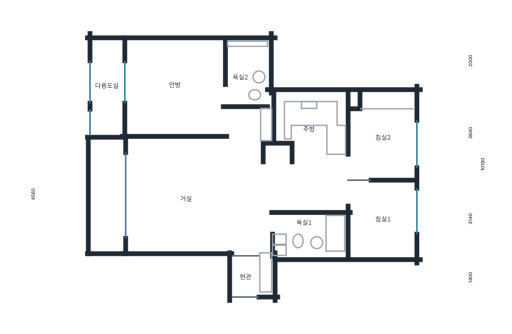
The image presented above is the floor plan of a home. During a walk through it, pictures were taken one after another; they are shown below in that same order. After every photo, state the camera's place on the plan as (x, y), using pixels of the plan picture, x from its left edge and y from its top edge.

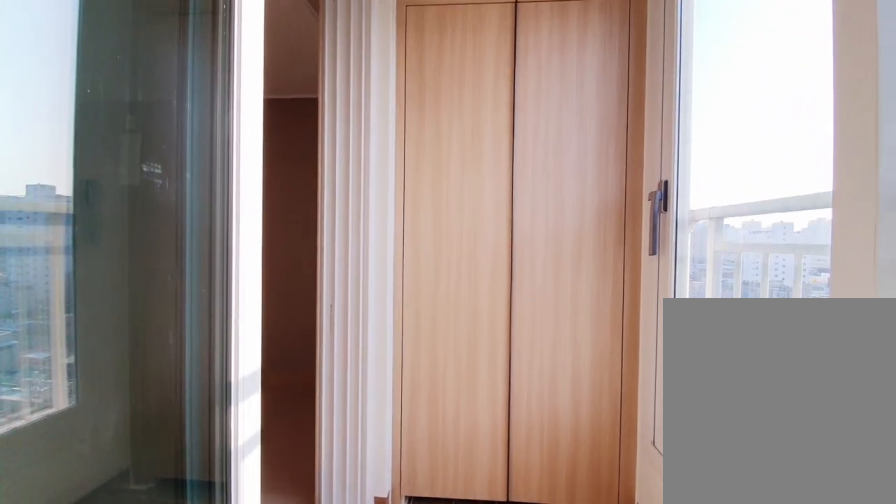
(121, 98)
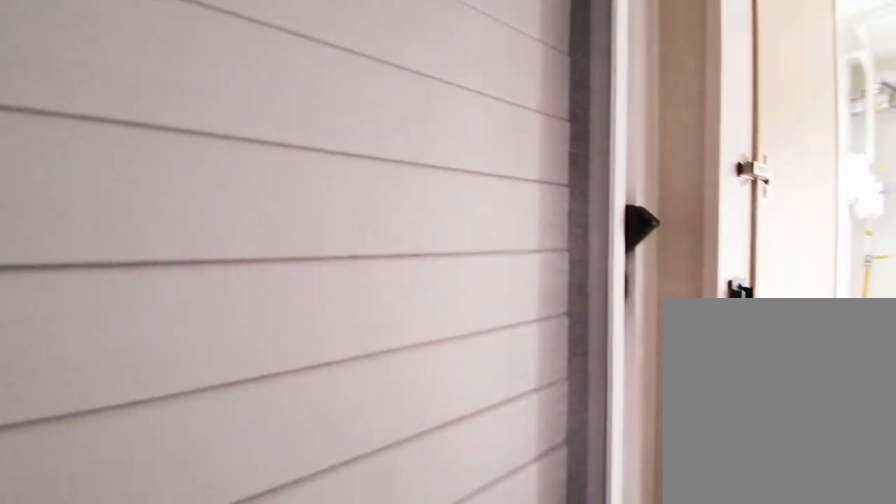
(121, 98)
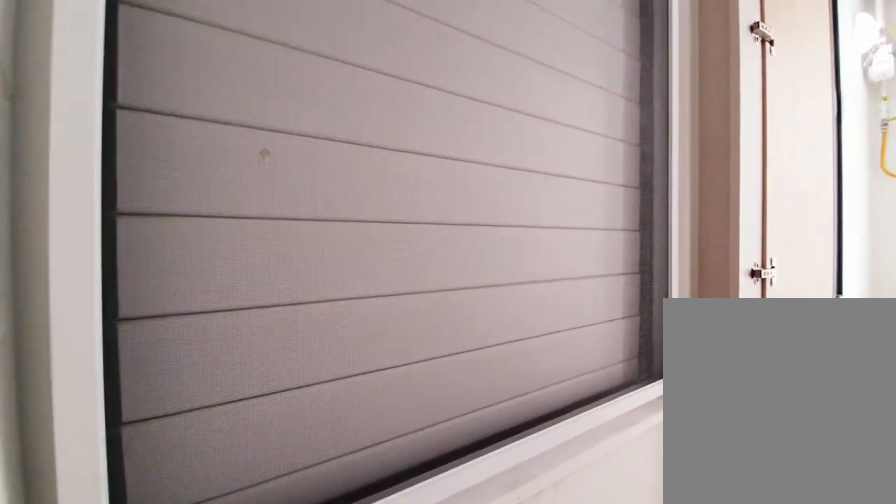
(120, 98)
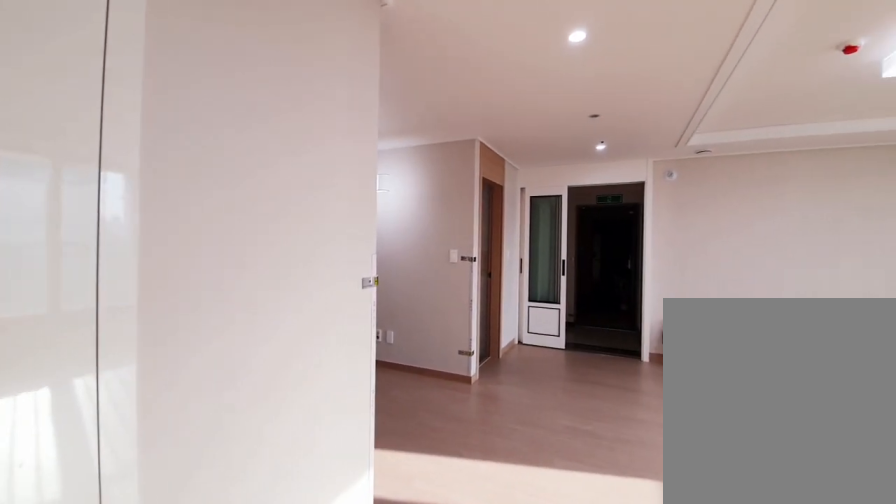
(242, 132)
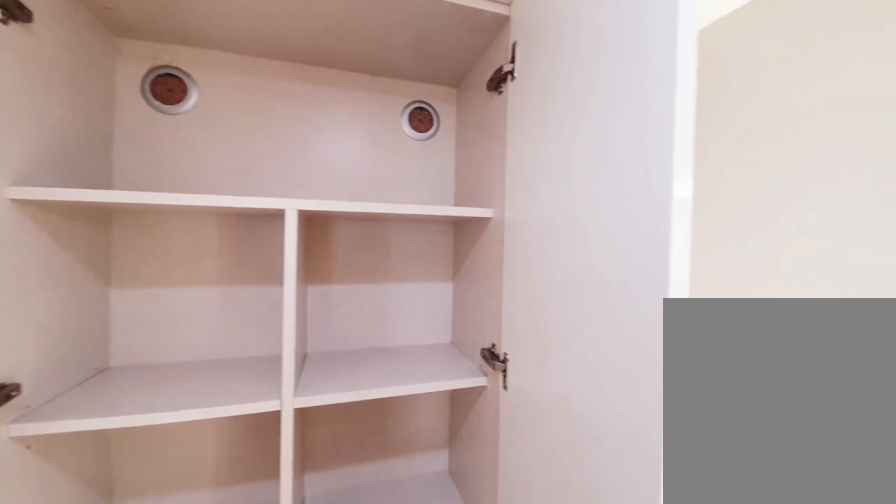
(243, 132)
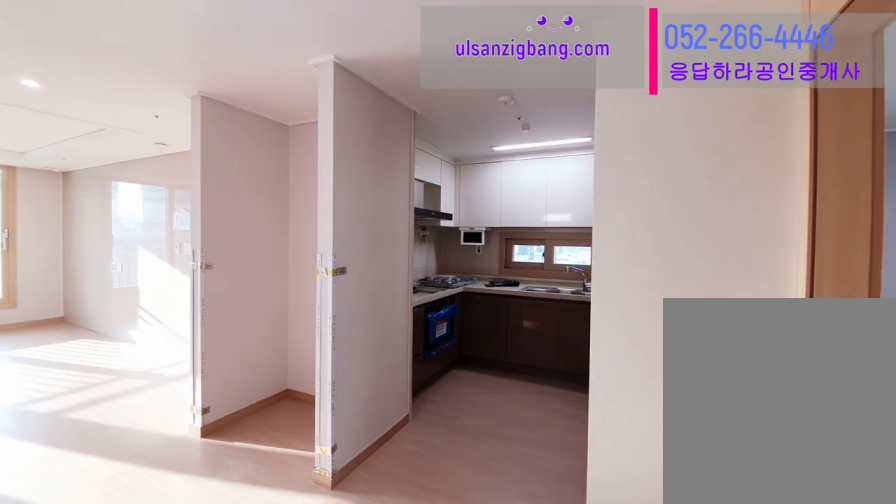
(326, 177)
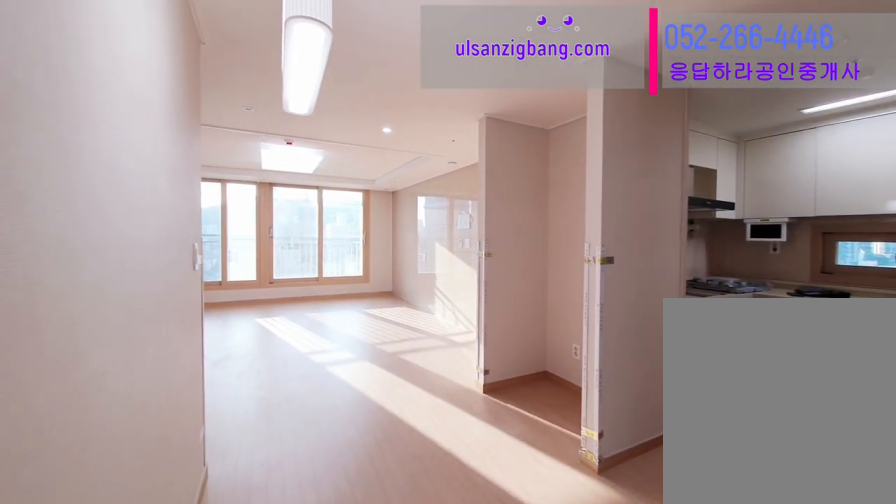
(327, 177)
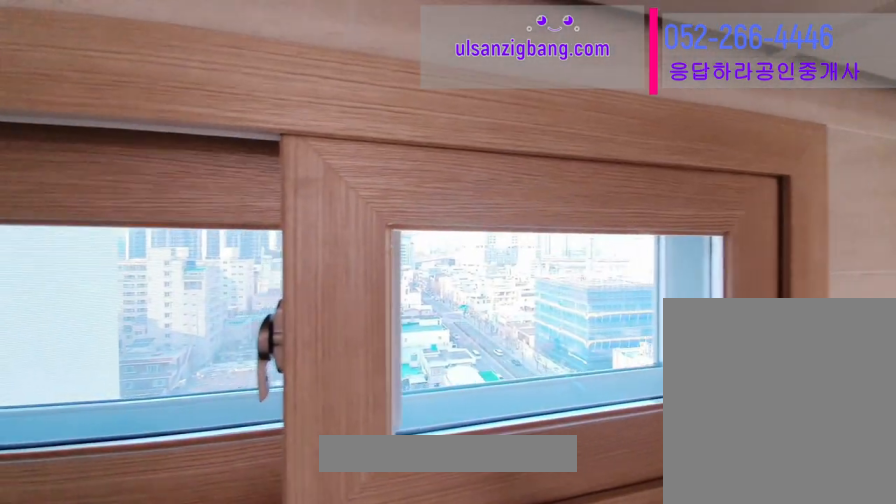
(312, 135)
